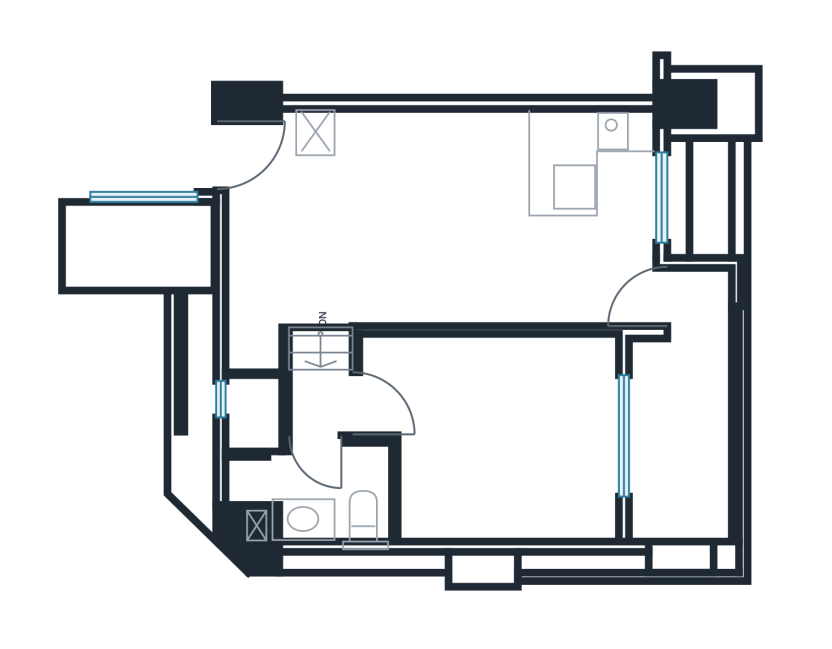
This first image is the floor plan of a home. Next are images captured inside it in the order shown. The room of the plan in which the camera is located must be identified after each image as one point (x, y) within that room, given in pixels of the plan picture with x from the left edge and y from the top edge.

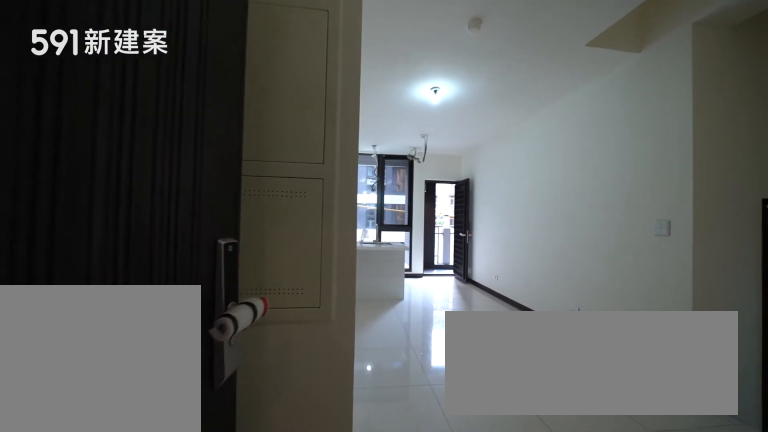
(256, 160)
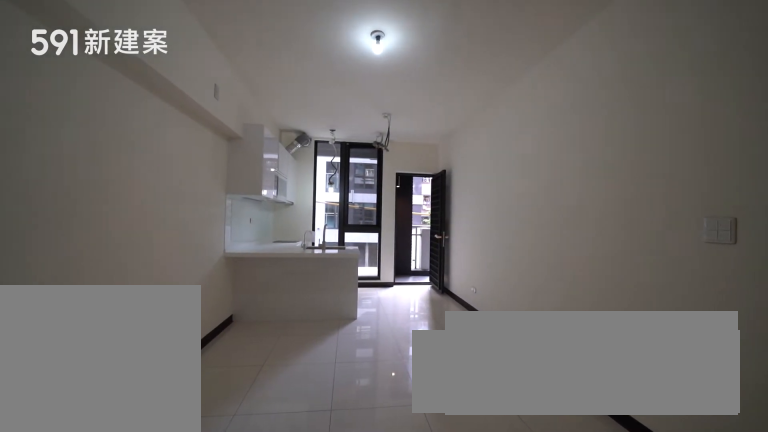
(381, 231)
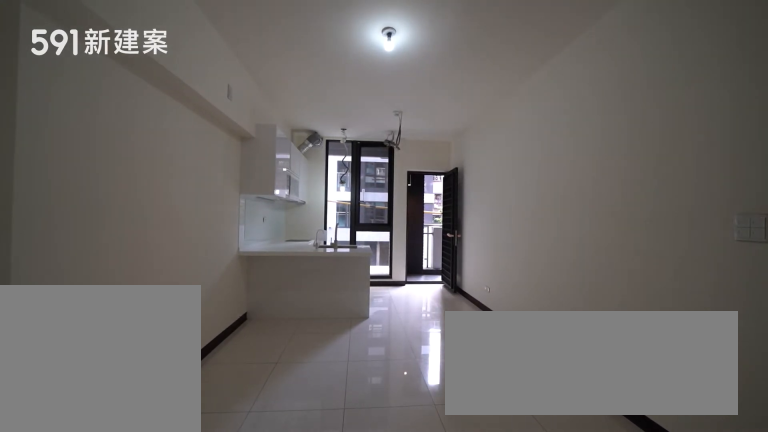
(381, 231)
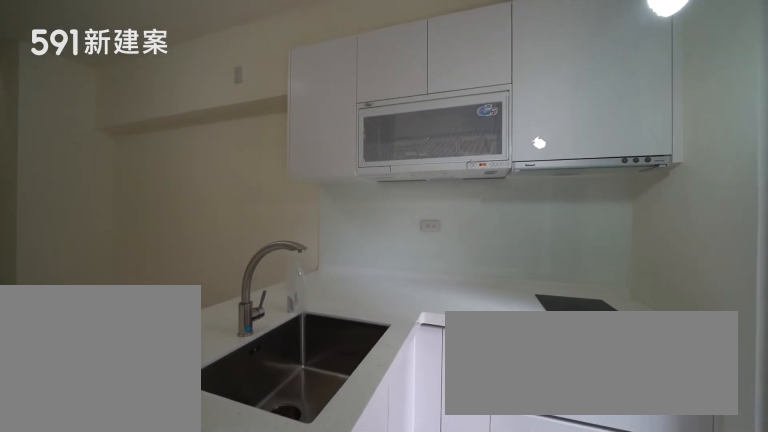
(585, 187)
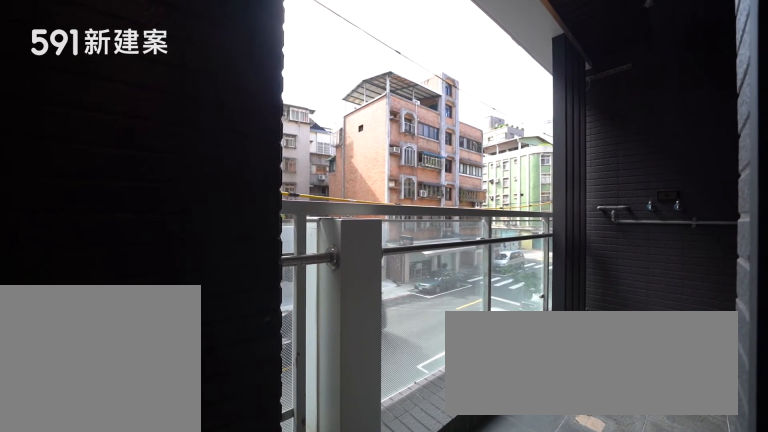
(683, 418)
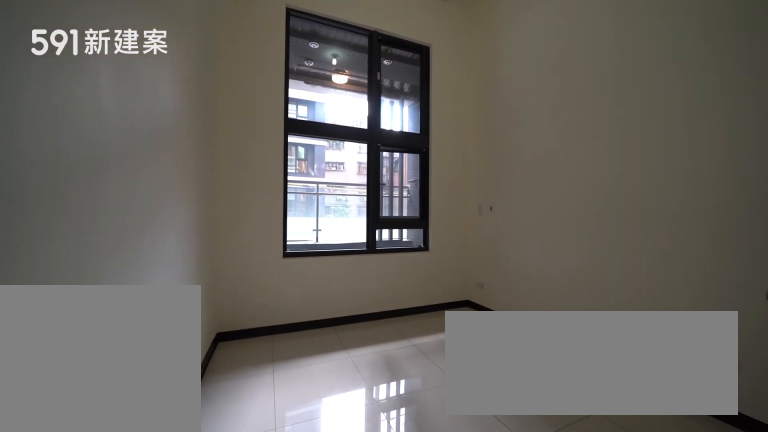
(499, 436)
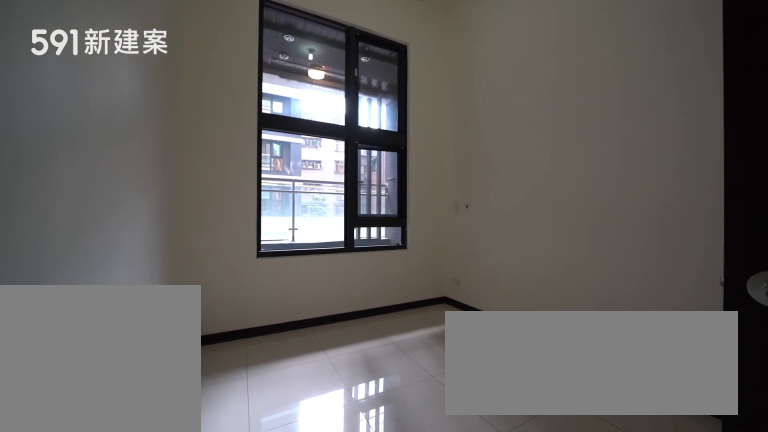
(499, 436)
